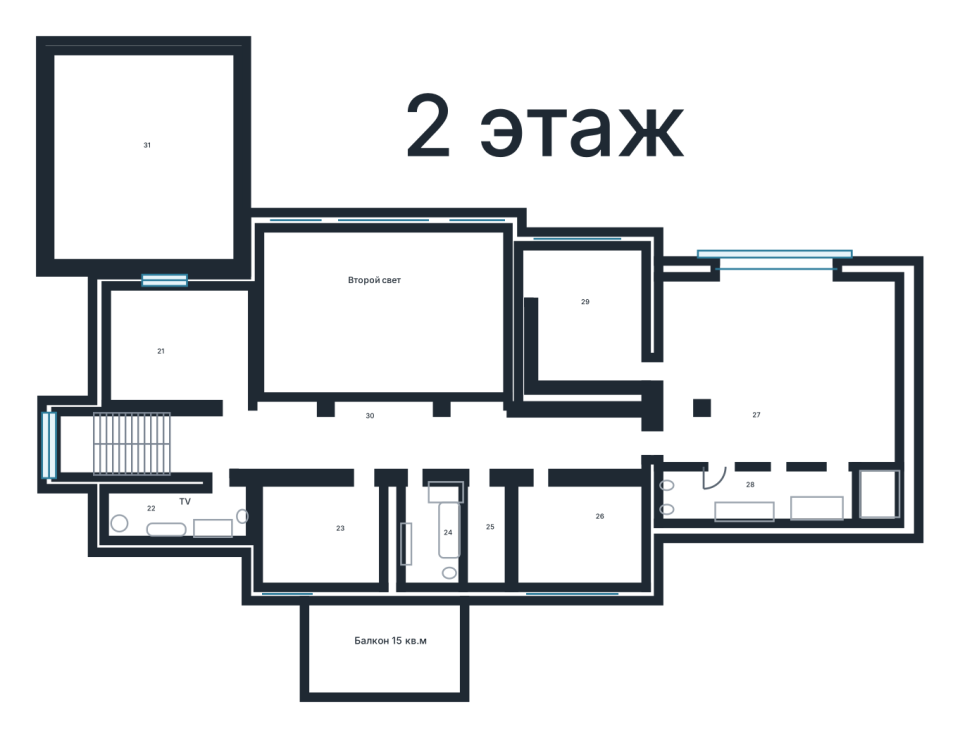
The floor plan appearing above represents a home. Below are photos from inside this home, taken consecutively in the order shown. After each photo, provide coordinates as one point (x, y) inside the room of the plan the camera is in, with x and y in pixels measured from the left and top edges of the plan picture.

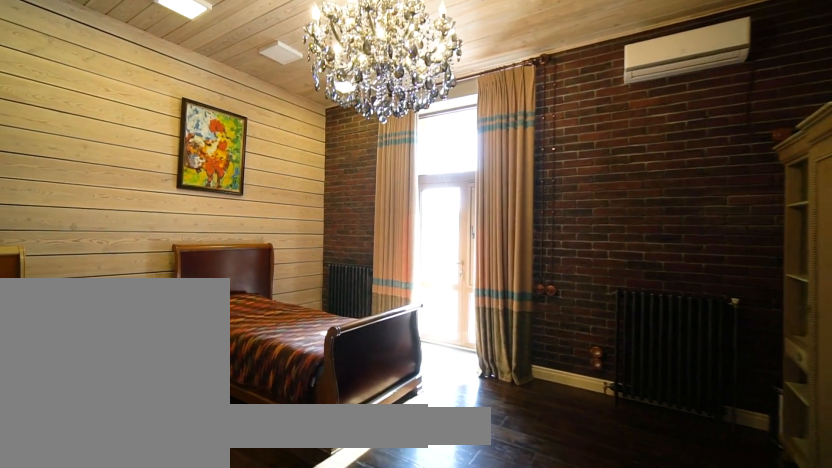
(178, 345)
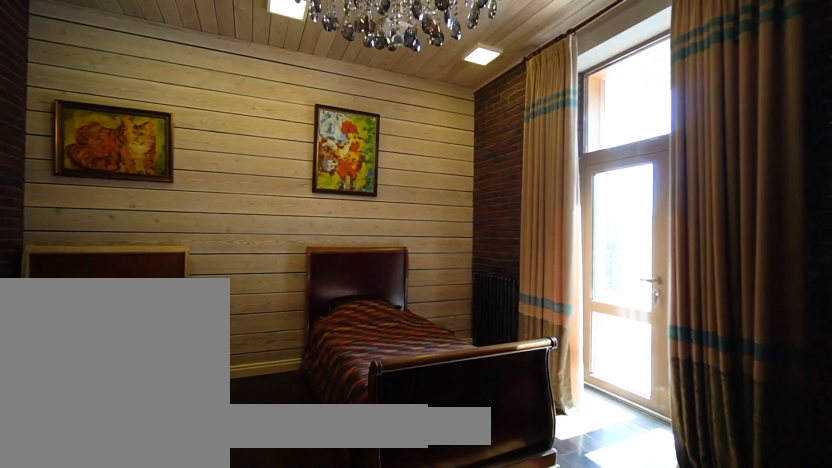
(178, 345)
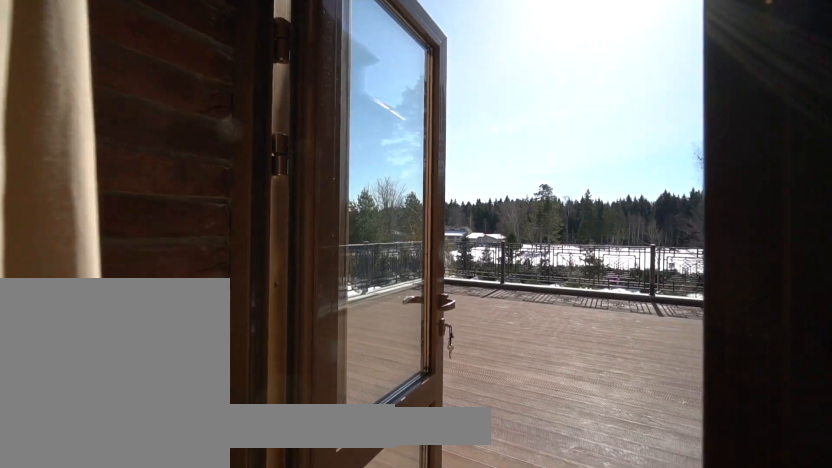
(145, 158)
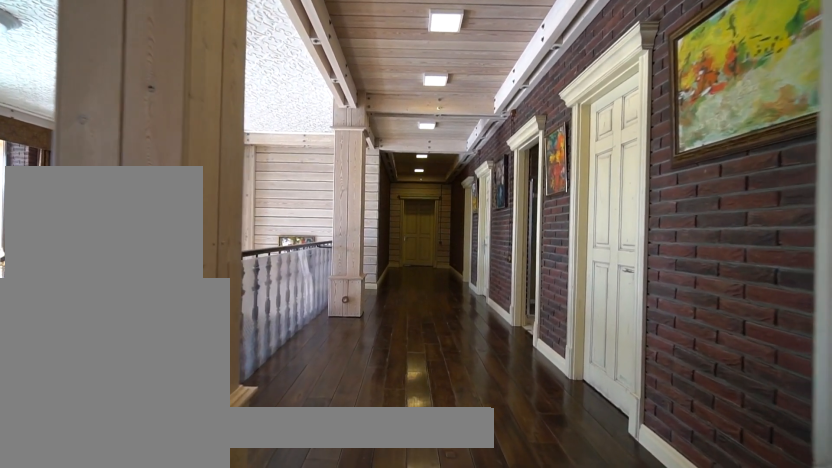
(453, 443)
